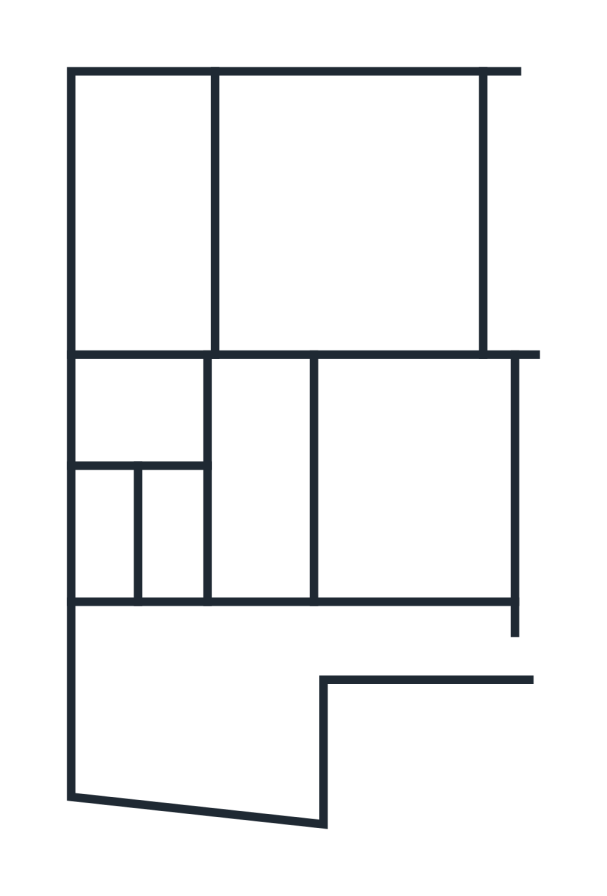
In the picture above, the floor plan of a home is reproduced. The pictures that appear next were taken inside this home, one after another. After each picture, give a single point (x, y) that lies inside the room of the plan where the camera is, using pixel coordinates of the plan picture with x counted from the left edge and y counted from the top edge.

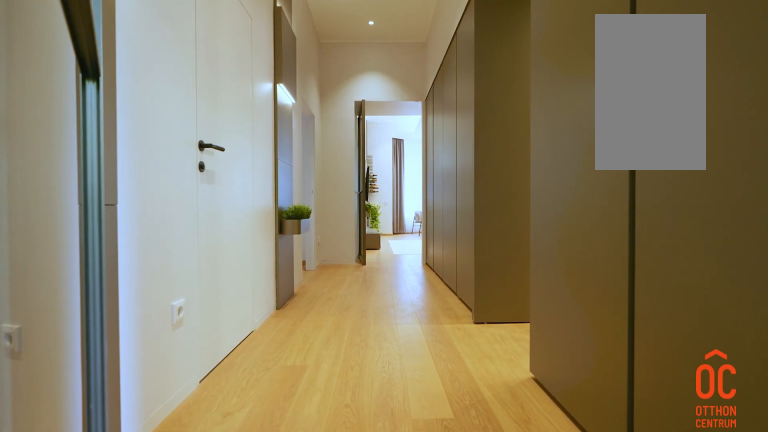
(263, 504)
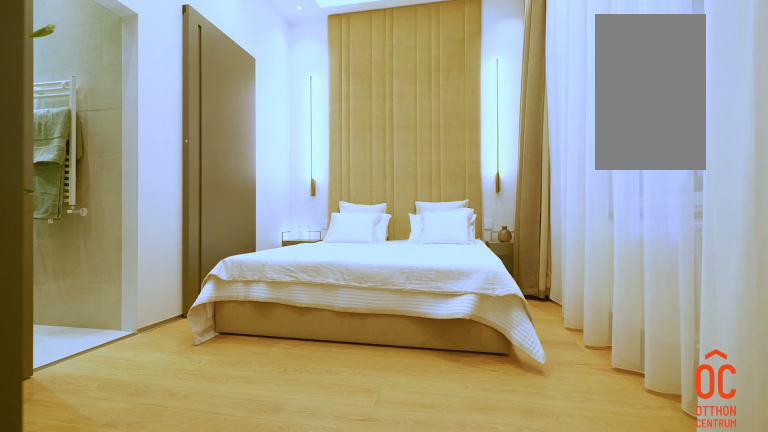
(402, 477)
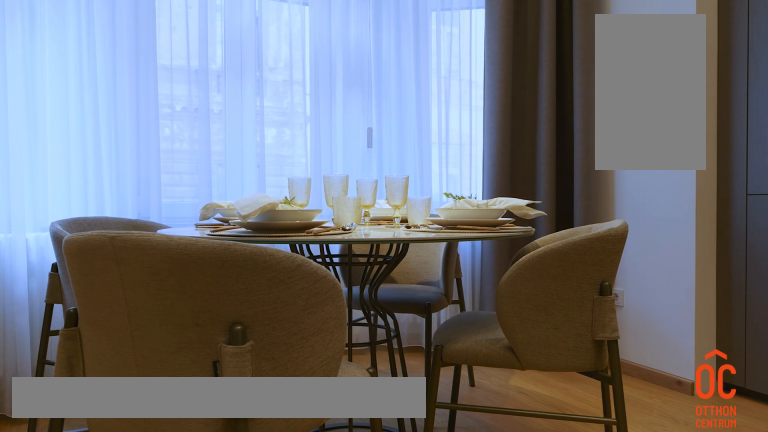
(360, 224)
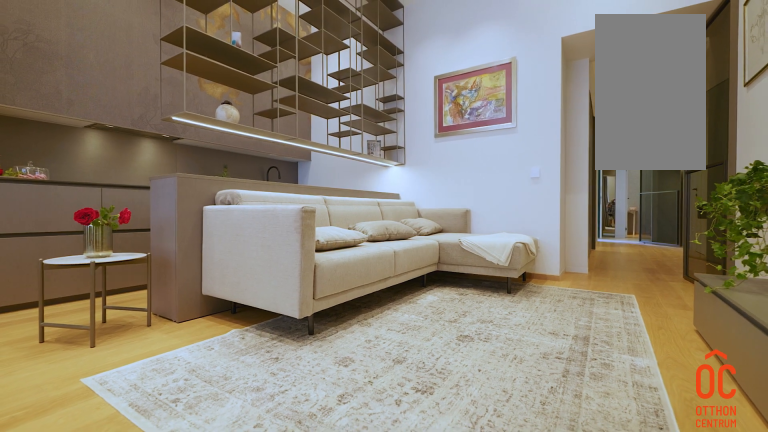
(361, 225)
